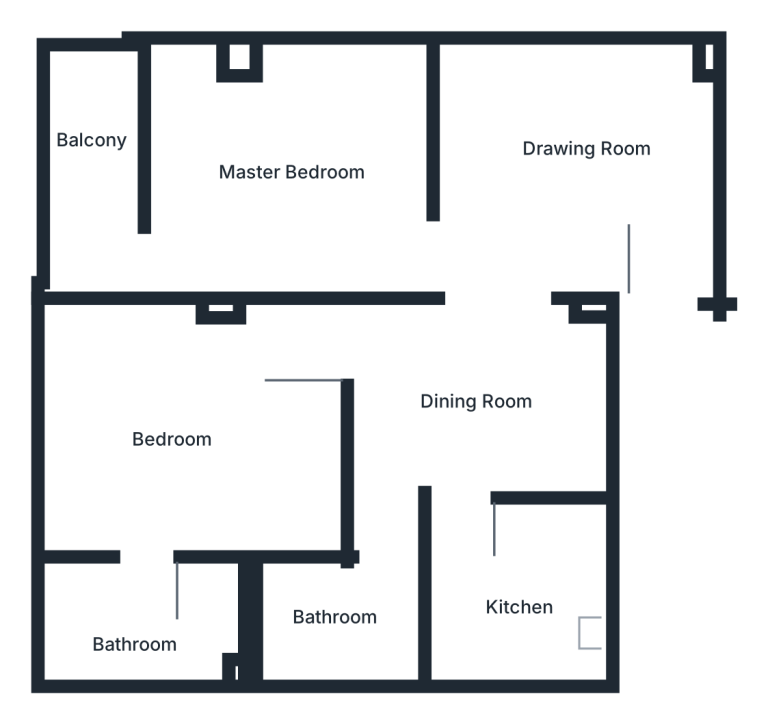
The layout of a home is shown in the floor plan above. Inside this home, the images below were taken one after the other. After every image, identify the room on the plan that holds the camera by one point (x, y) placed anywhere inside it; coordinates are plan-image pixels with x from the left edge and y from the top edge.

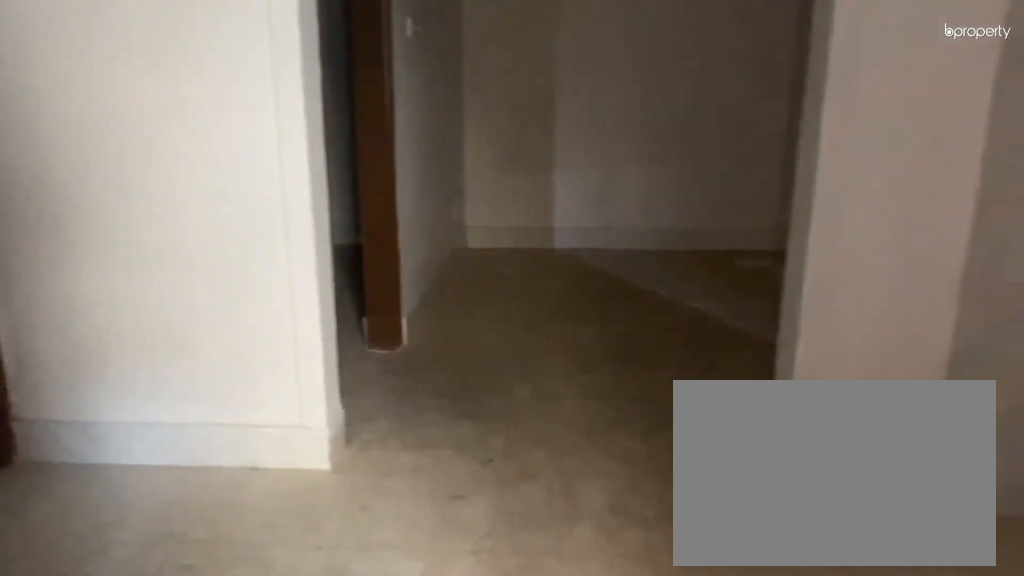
(466, 392)
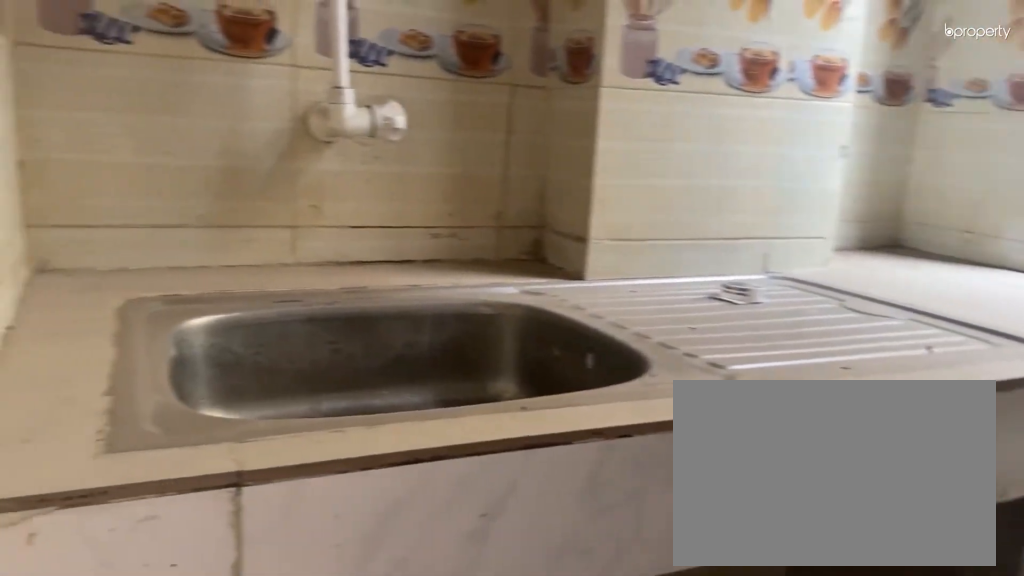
(520, 580)
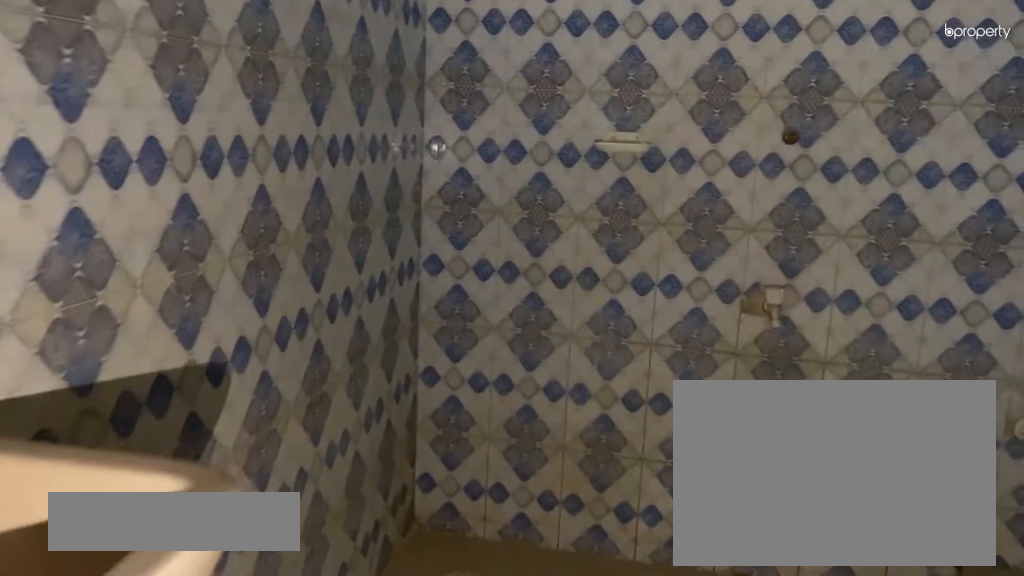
(356, 607)
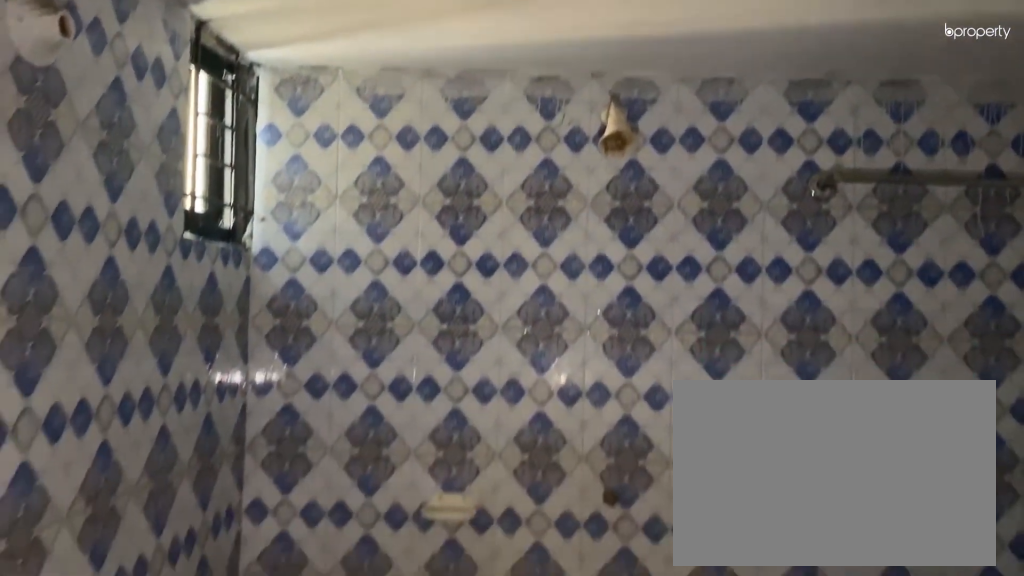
(332, 620)
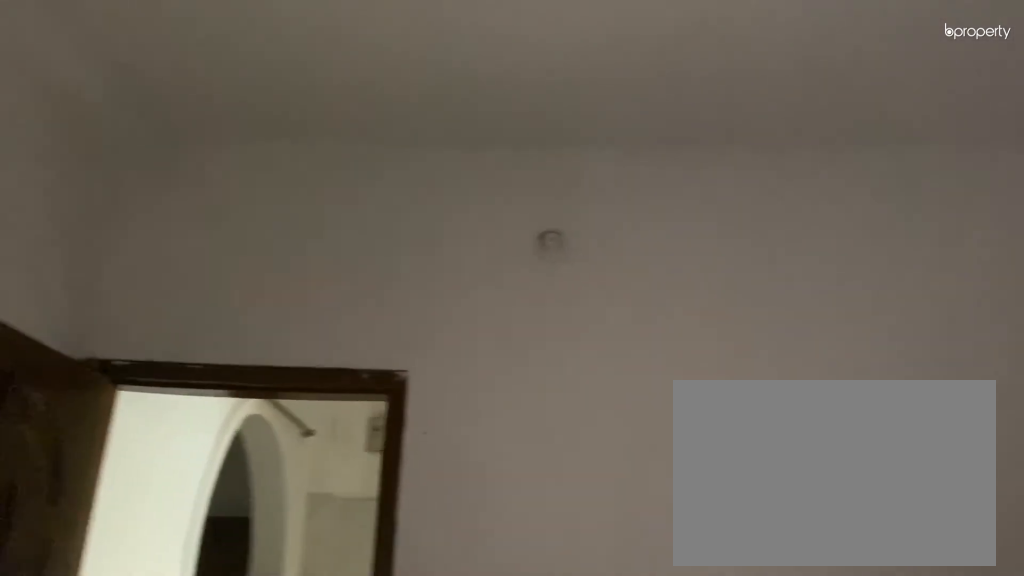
(206, 451)
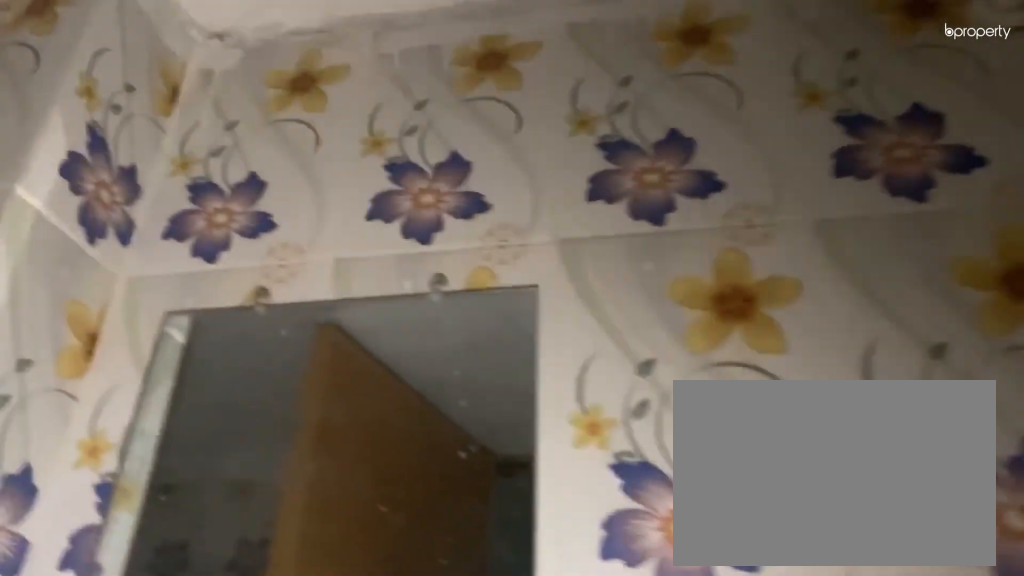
(152, 612)
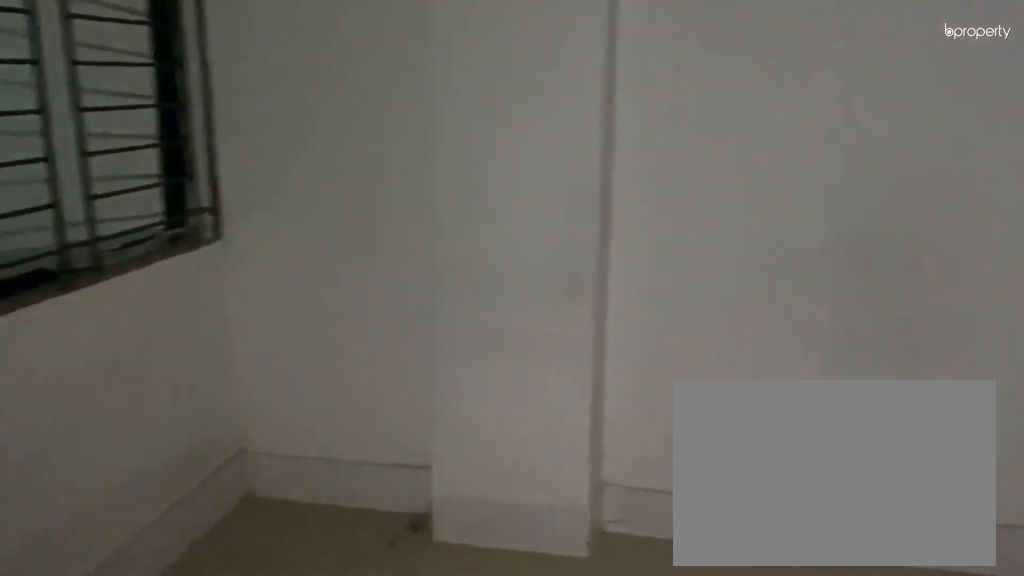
(257, 162)
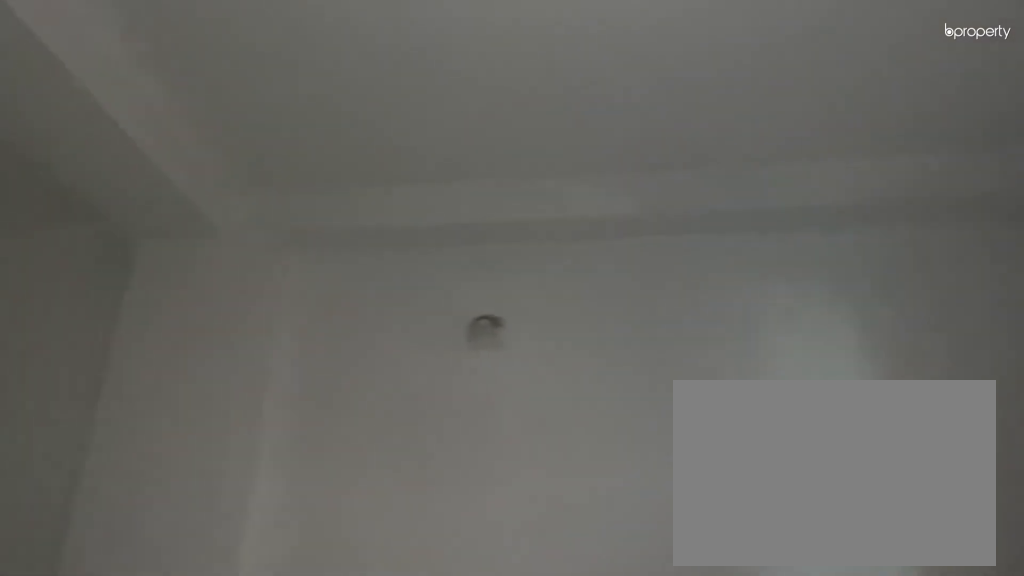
(257, 162)
